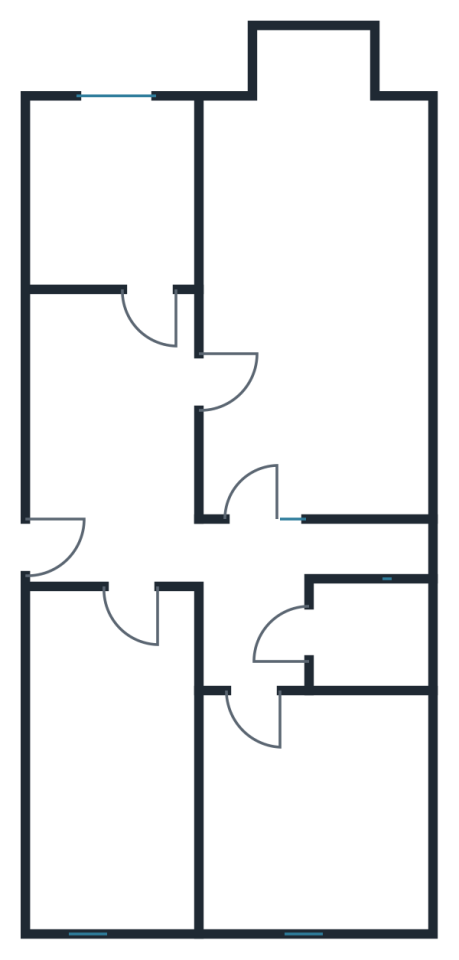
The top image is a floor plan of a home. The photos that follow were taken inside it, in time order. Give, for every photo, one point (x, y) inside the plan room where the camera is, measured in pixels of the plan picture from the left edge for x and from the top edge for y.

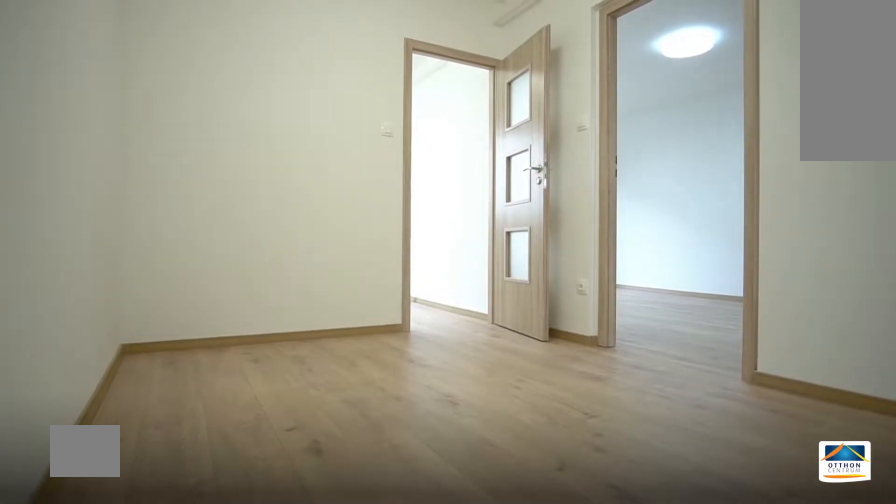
(106, 423)
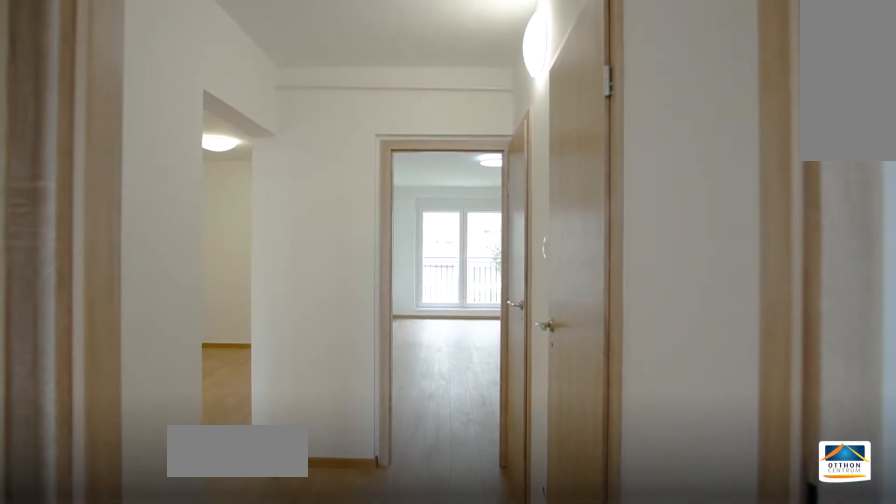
(258, 605)
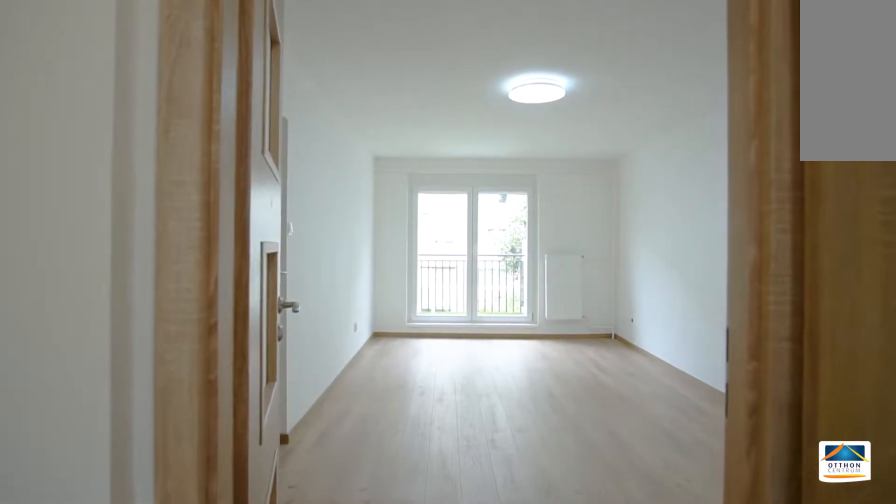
(257, 605)
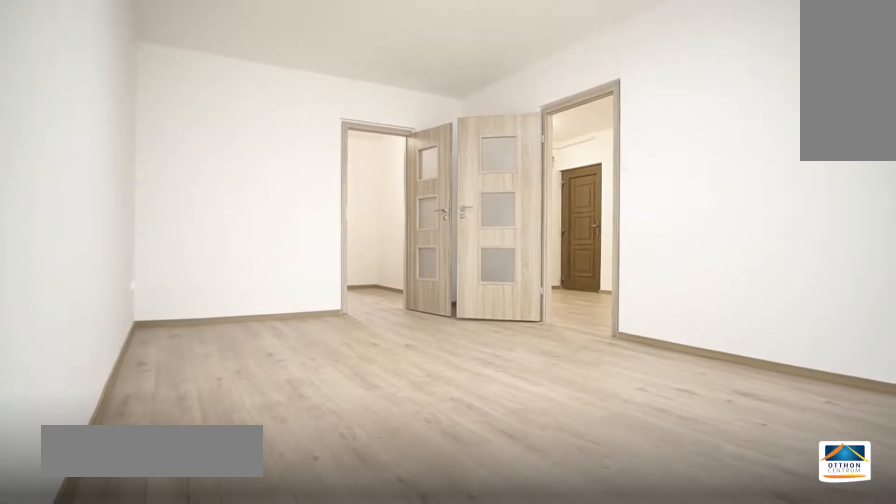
(309, 273)
